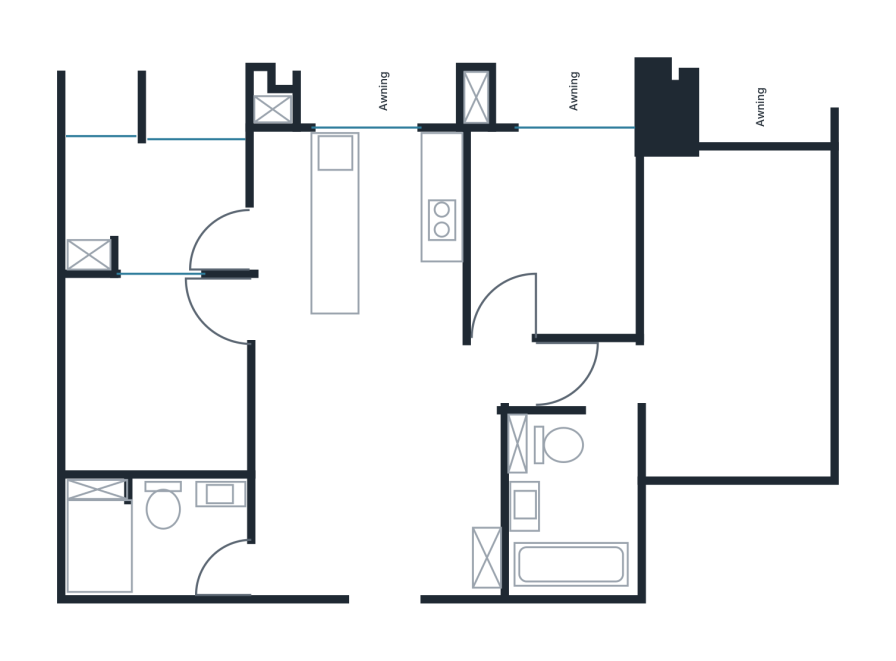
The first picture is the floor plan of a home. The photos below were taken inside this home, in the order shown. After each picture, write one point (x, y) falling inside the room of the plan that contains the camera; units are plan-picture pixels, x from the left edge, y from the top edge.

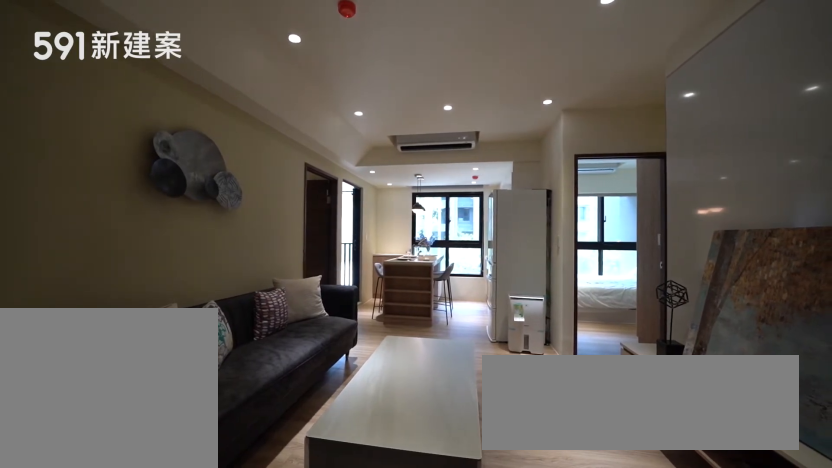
(376, 470)
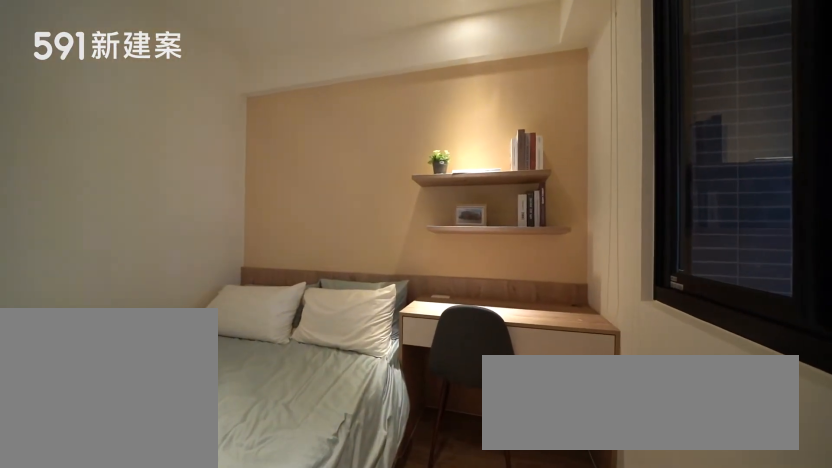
(156, 377)
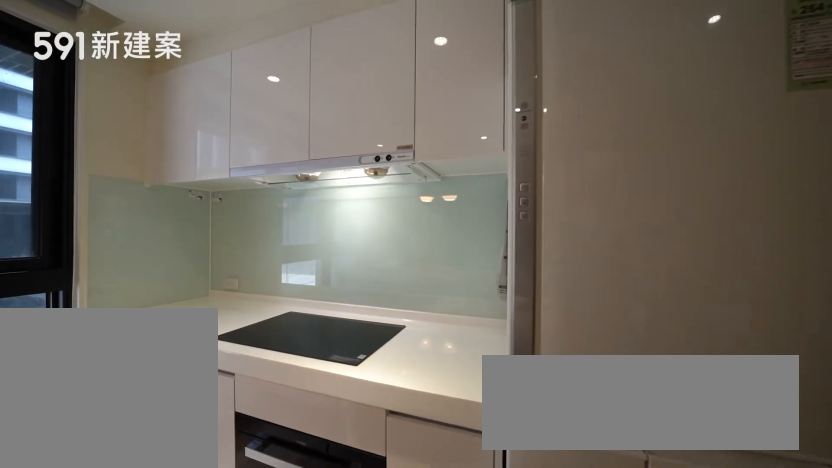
(420, 220)
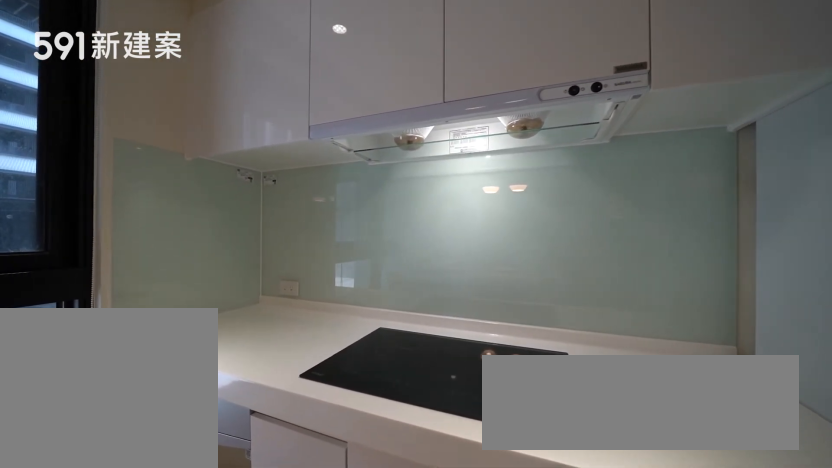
(420, 220)
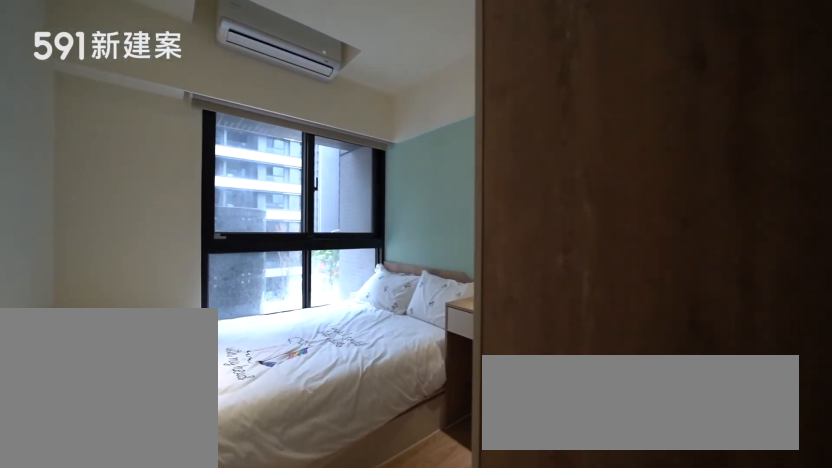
(558, 232)
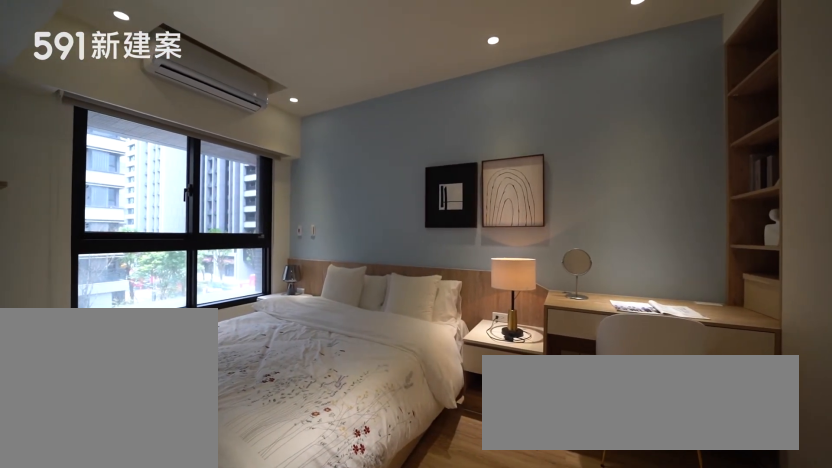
(720, 316)
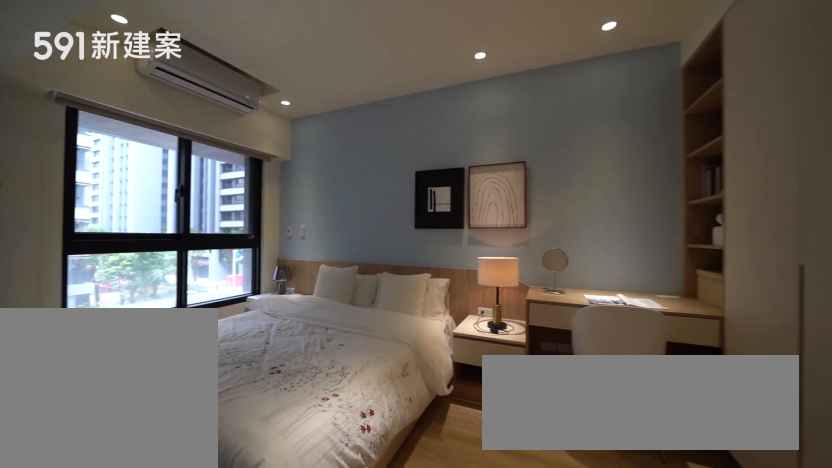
(720, 316)
